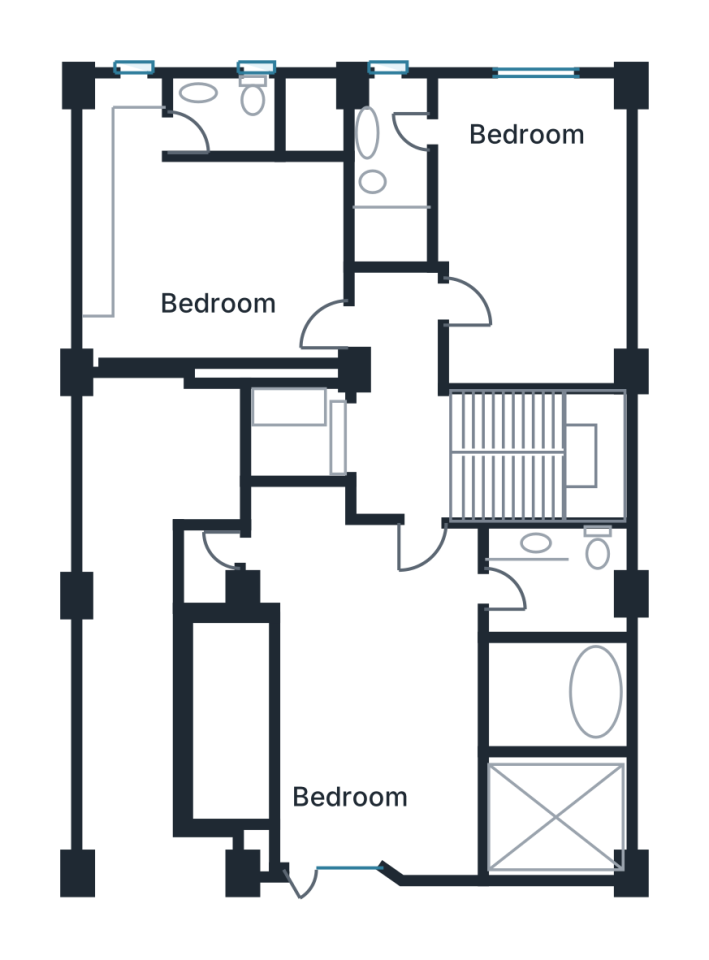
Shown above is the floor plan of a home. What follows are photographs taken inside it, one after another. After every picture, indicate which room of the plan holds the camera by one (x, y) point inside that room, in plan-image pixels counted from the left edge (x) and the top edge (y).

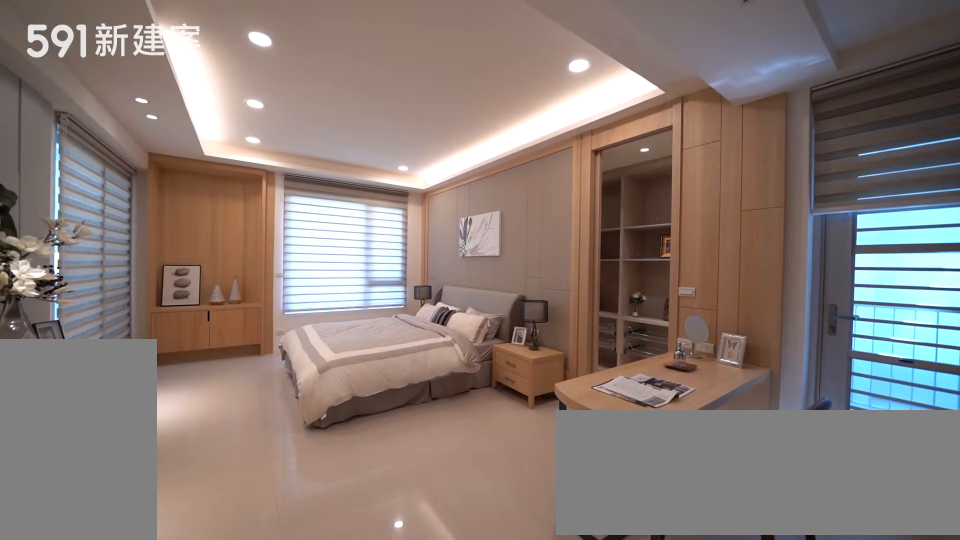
(341, 710)
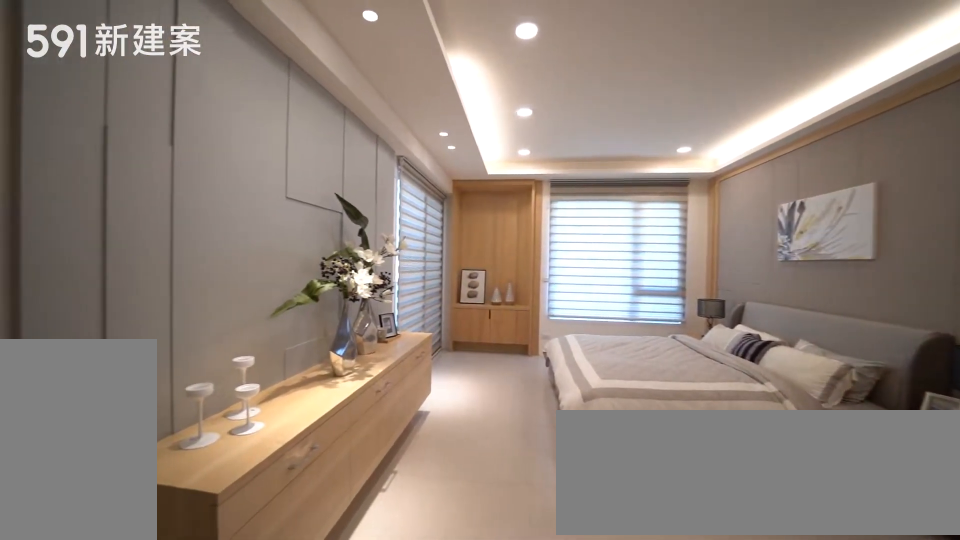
(341, 710)
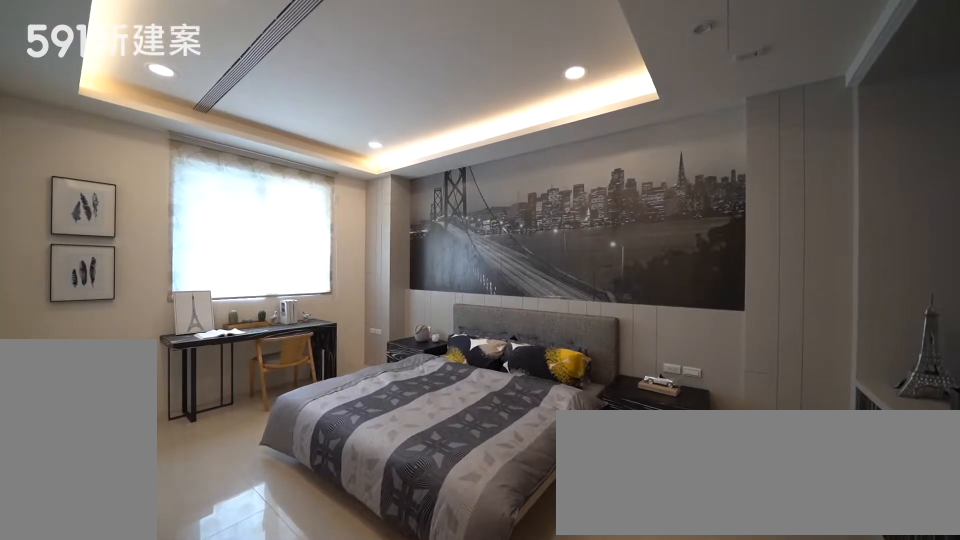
(536, 227)
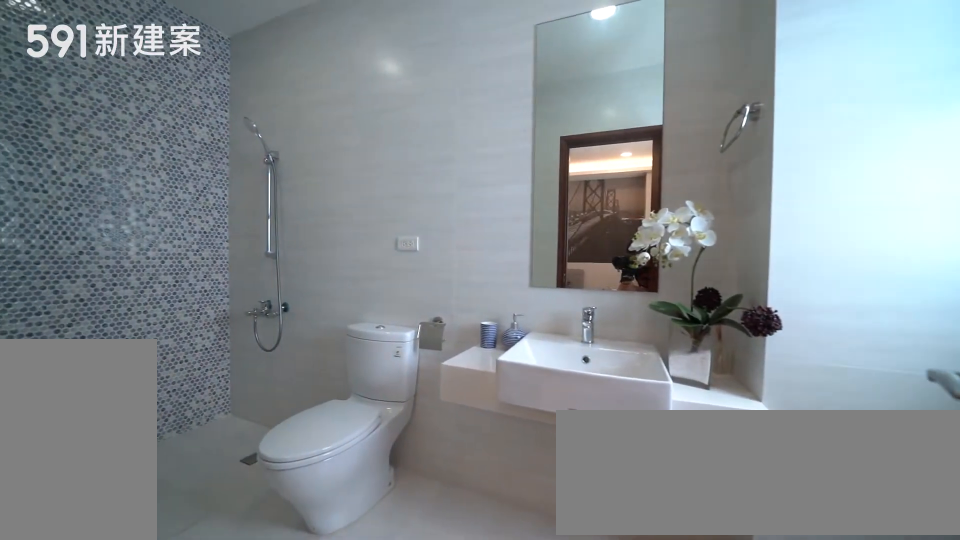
(399, 182)
